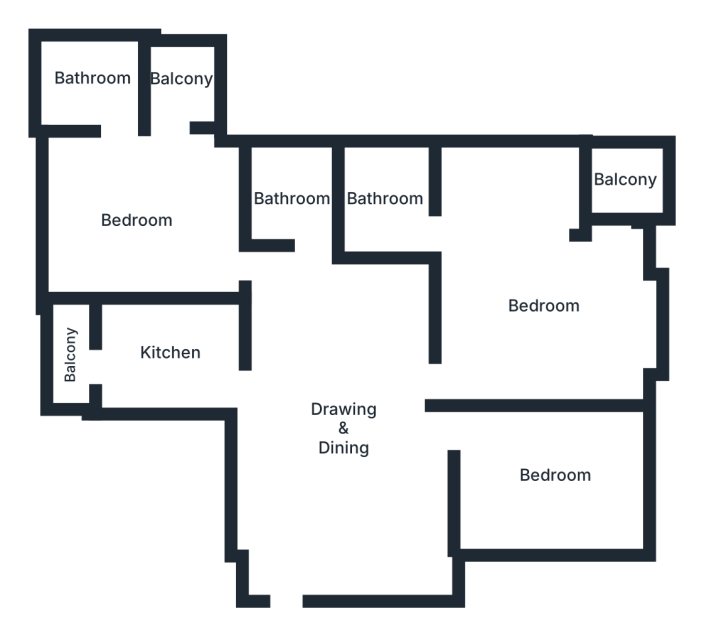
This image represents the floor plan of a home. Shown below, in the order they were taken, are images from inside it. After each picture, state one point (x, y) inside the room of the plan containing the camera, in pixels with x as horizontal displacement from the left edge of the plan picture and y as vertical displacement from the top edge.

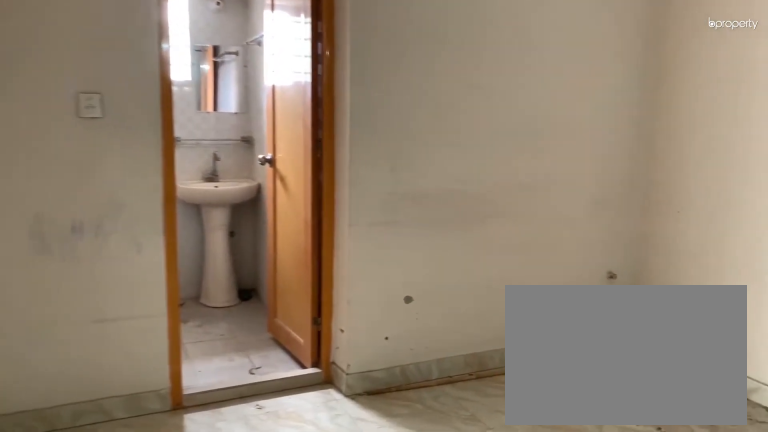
(347, 436)
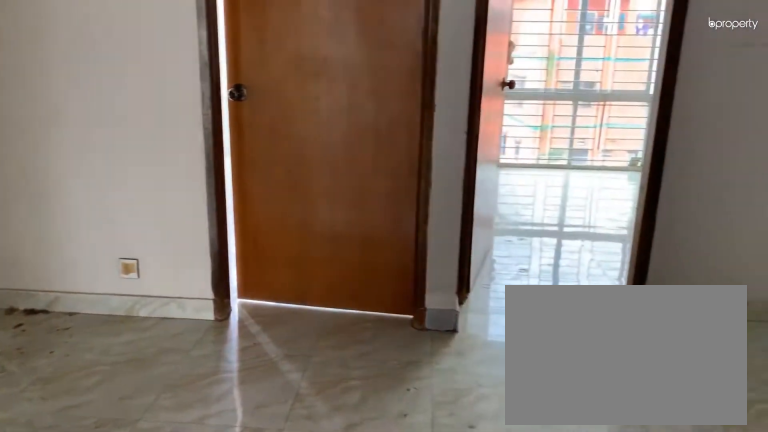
(346, 436)
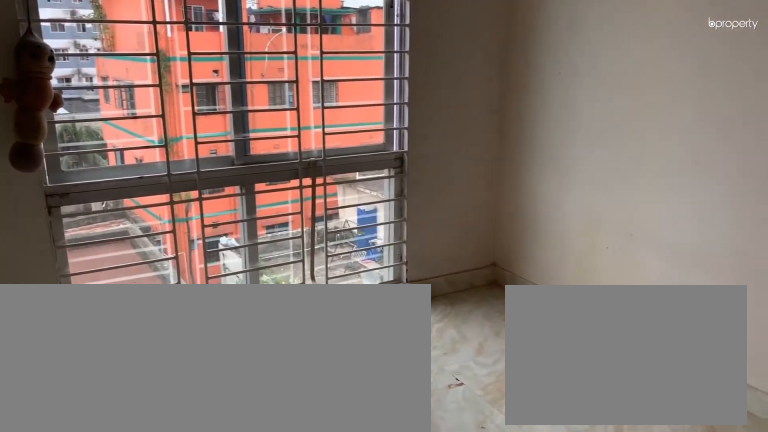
(557, 473)
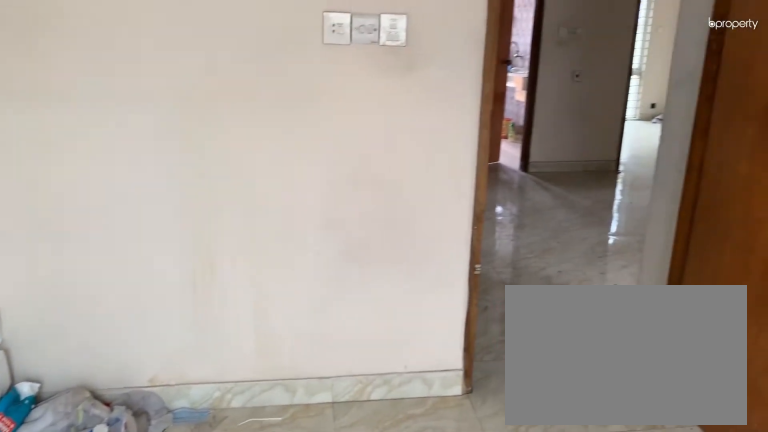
(557, 472)
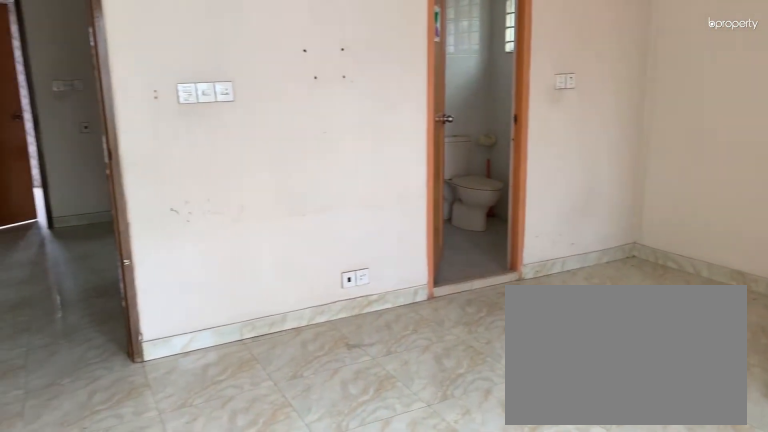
(543, 312)
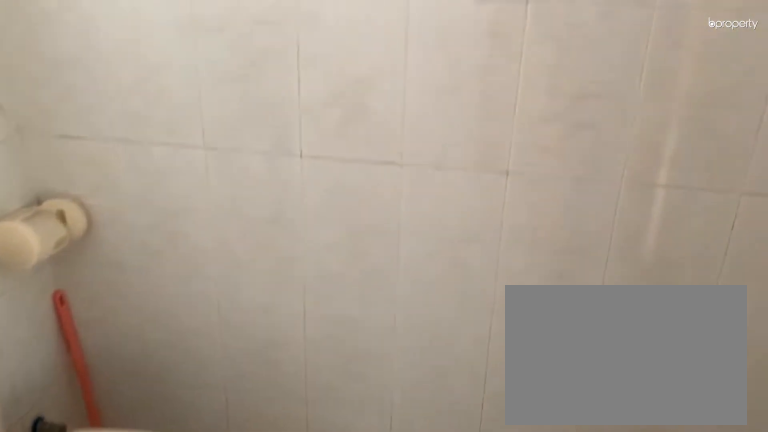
(388, 198)
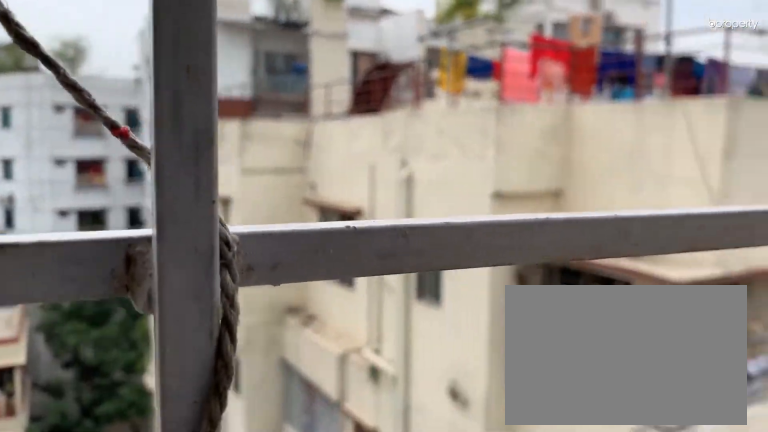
(623, 185)
